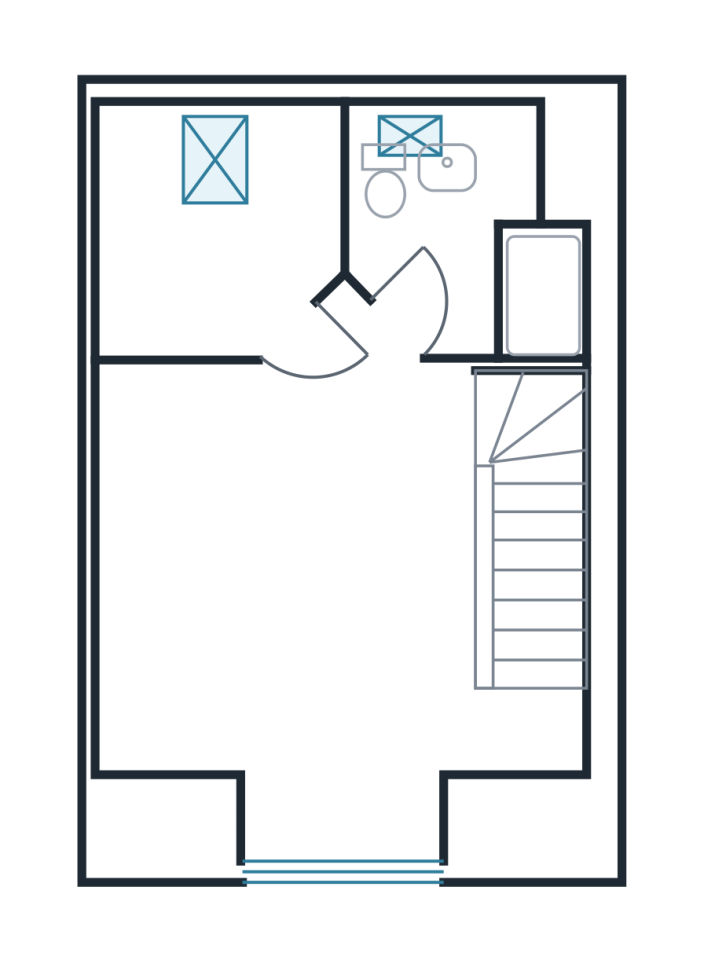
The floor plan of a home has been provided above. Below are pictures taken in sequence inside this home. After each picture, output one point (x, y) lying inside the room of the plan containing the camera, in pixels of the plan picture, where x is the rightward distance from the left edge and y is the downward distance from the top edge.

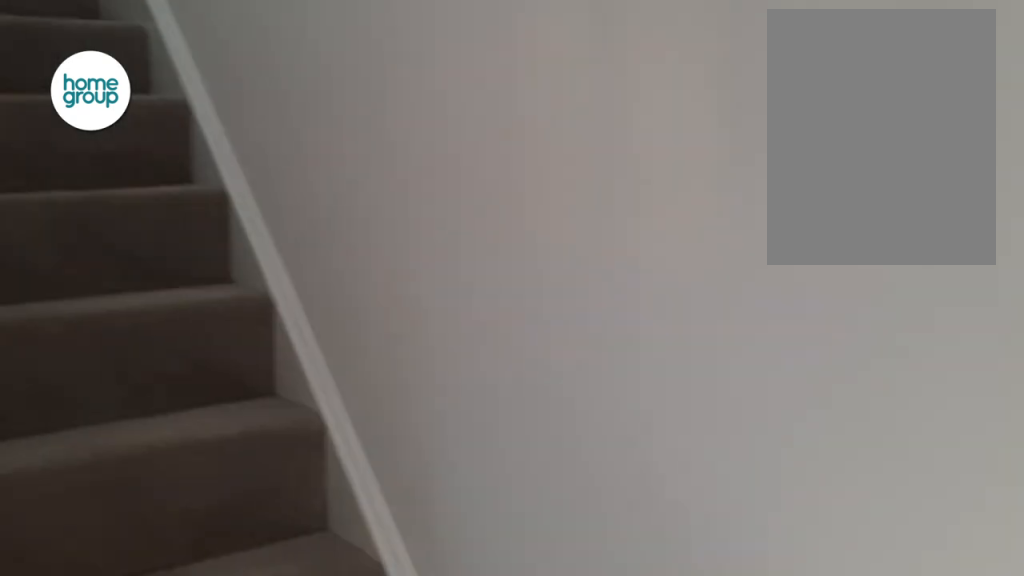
(534, 575)
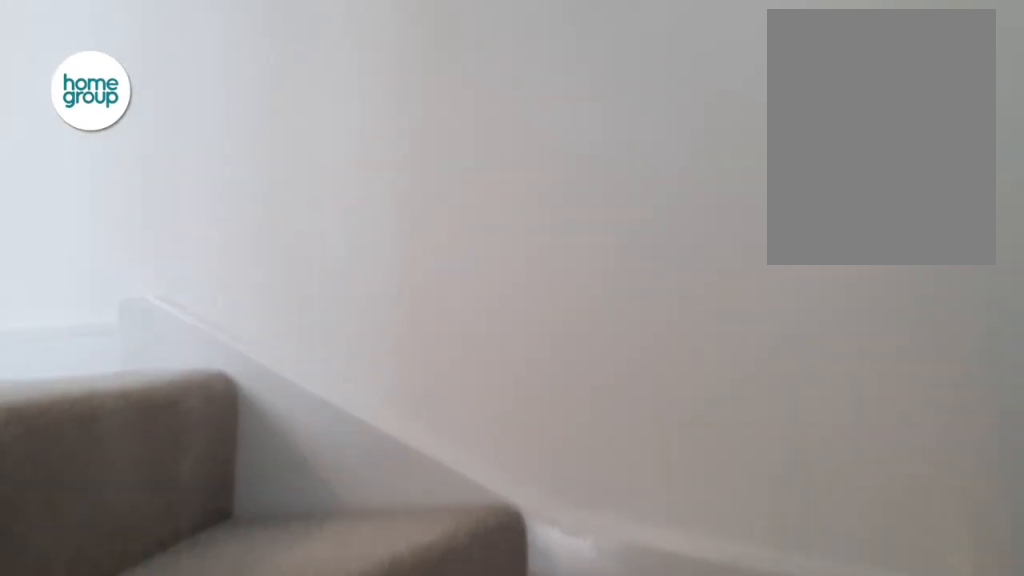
(534, 575)
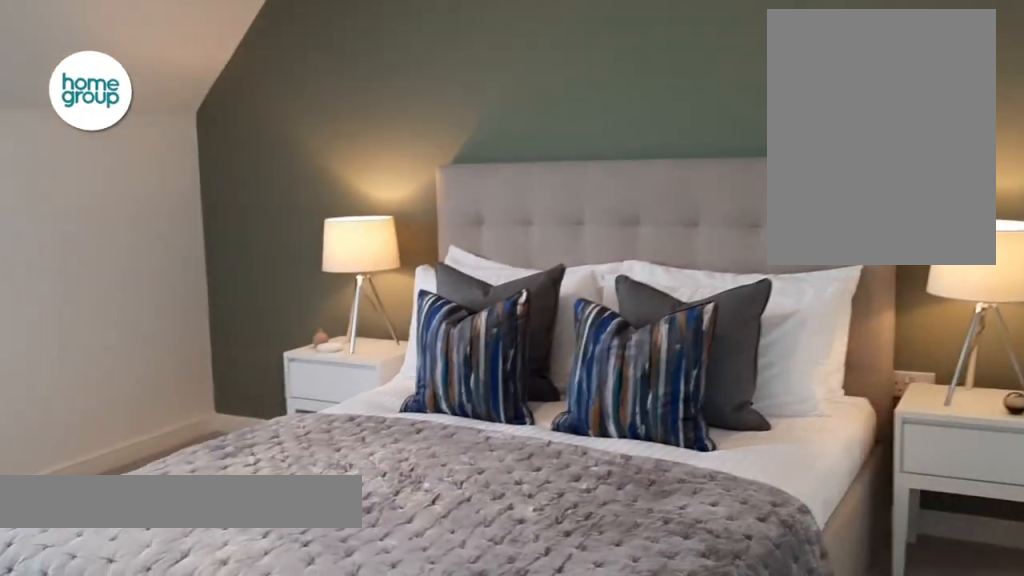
(293, 591)
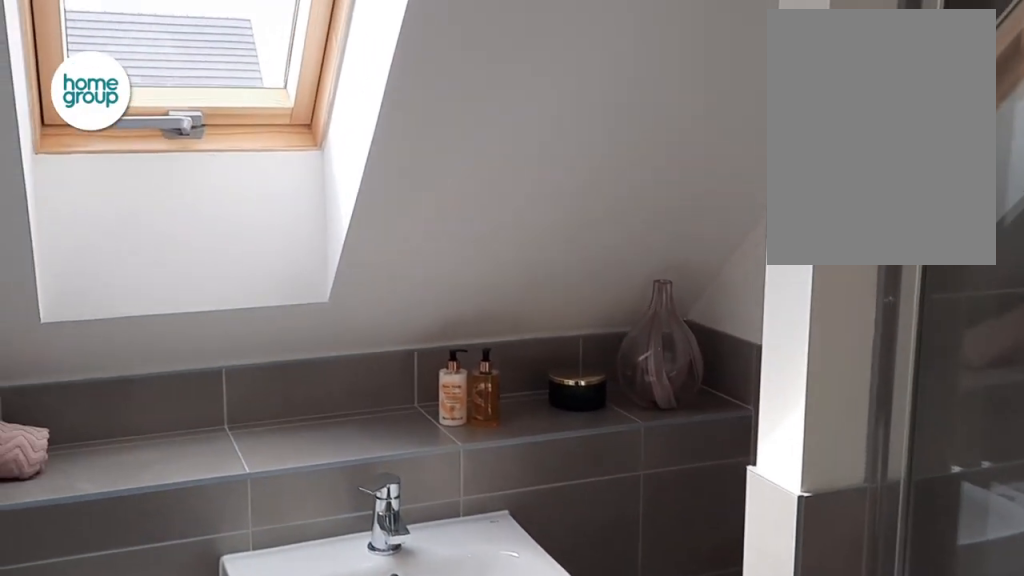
(463, 231)
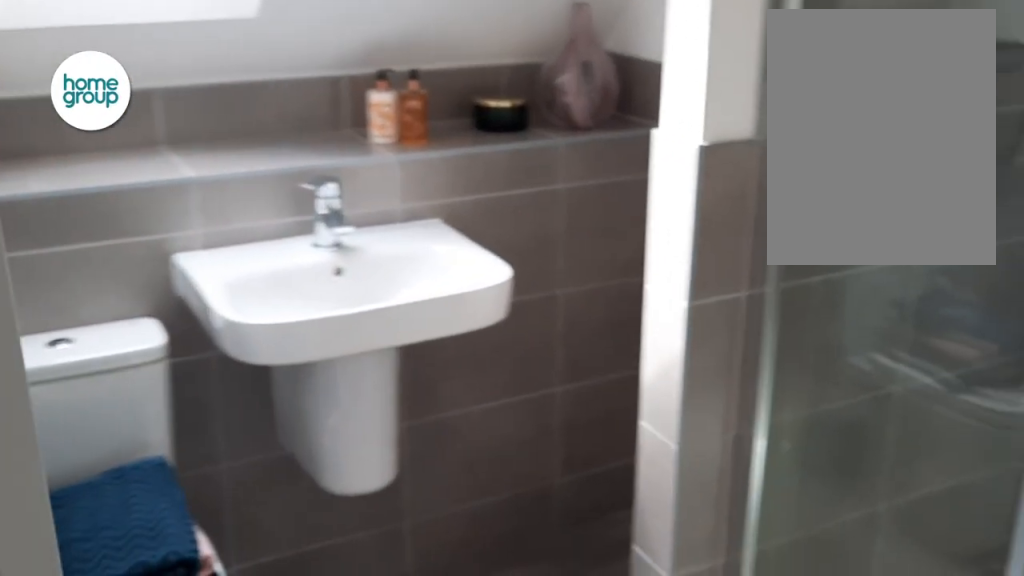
(463, 231)
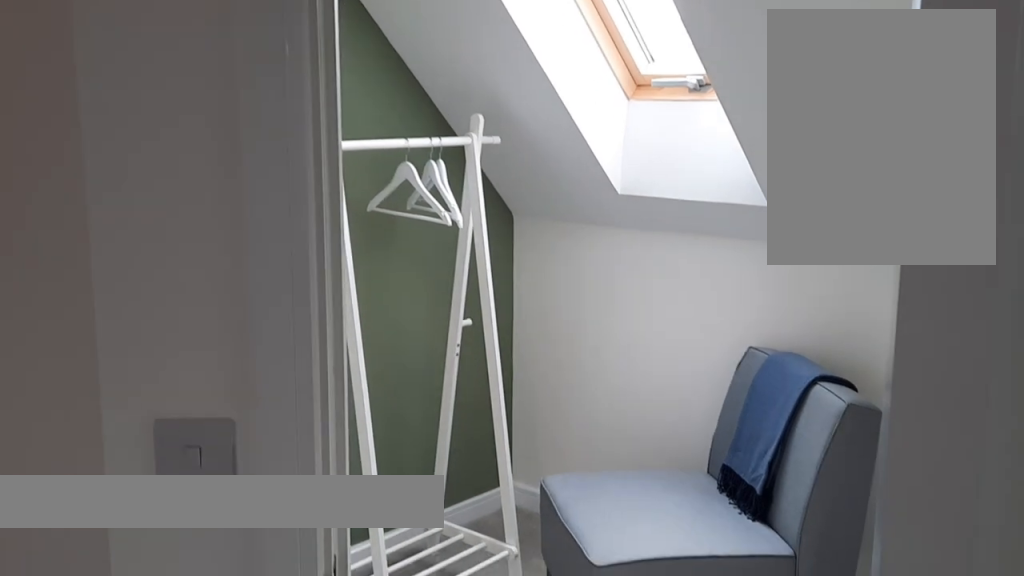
(210, 224)
